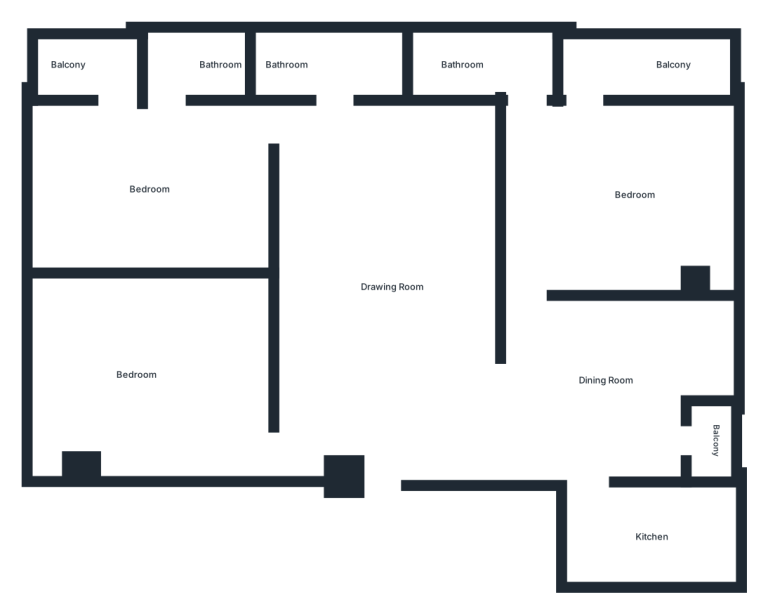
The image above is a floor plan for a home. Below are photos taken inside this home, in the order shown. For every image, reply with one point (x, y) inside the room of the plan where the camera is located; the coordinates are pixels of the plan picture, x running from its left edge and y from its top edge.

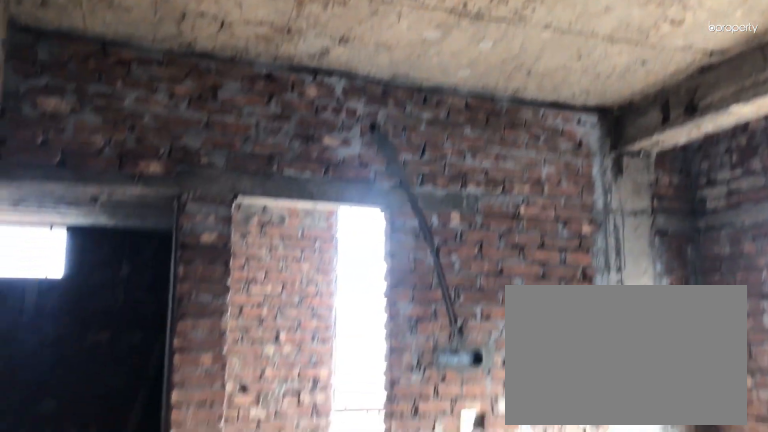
(623, 199)
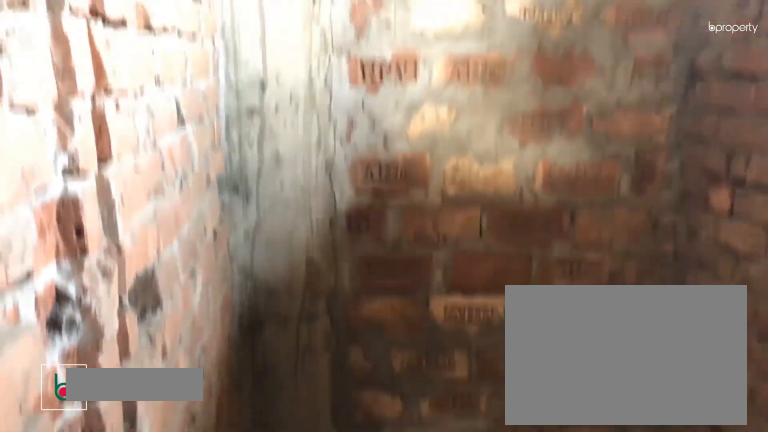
(472, 62)
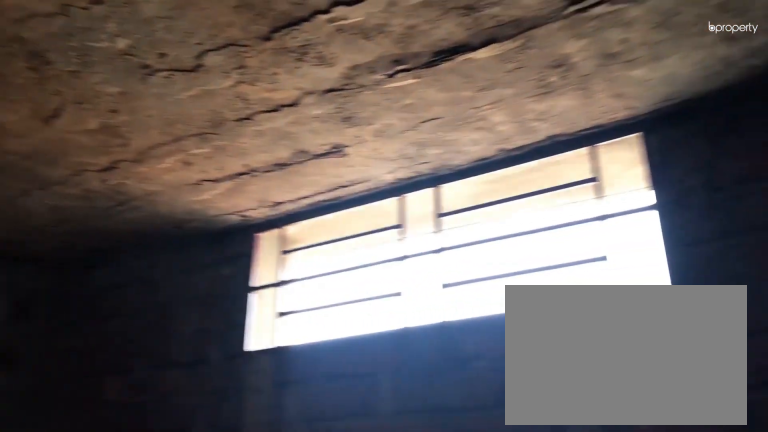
(472, 62)
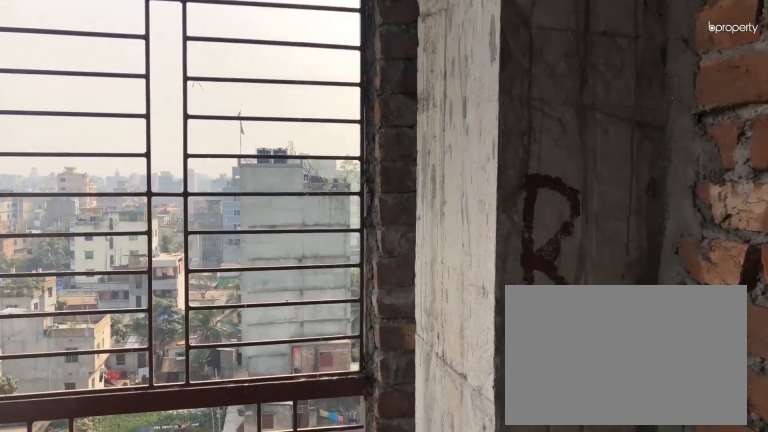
(650, 66)
